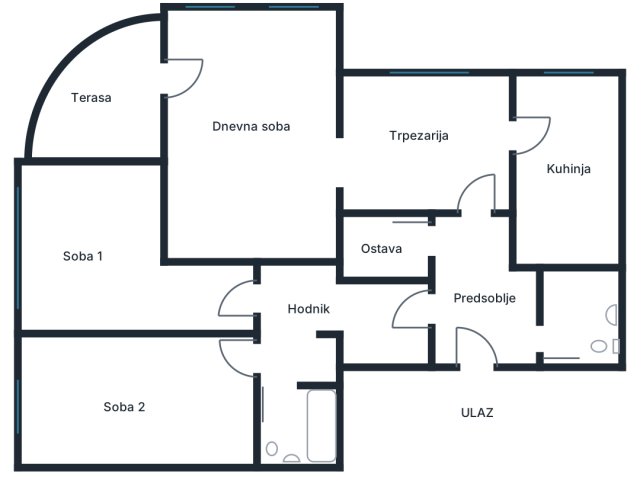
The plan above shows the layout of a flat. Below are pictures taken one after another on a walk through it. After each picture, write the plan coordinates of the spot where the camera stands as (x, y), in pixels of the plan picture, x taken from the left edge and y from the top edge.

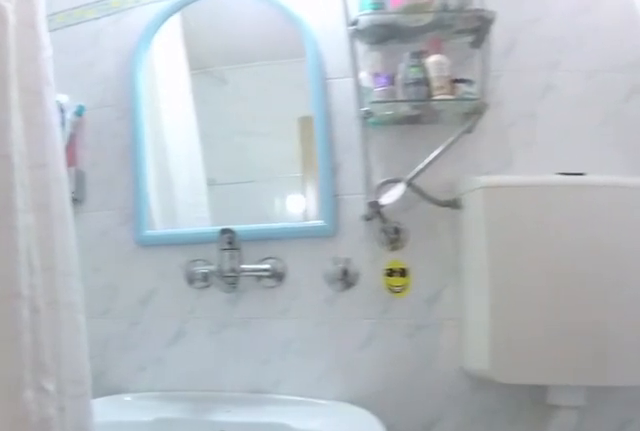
(281, 392)
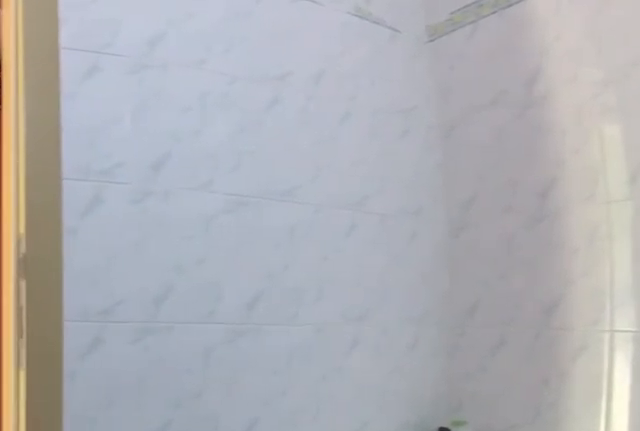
(299, 443)
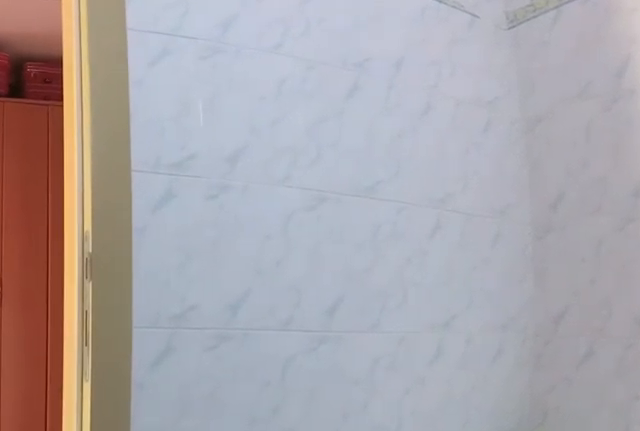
(301, 436)
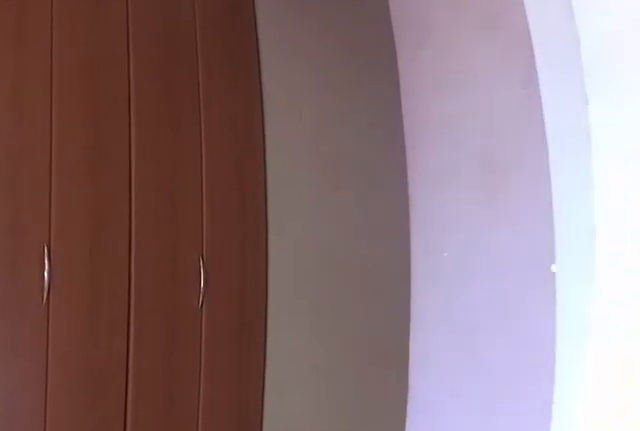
(294, 355)
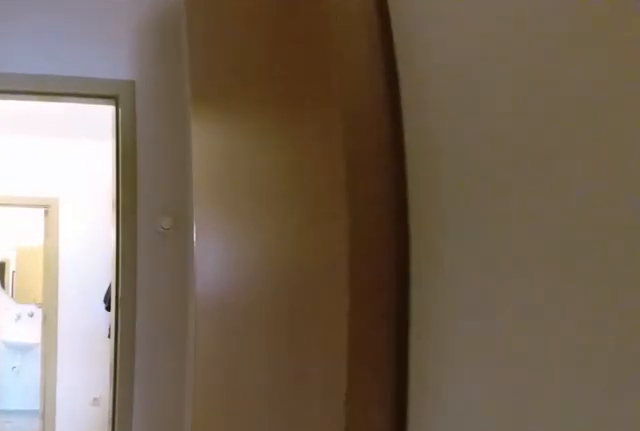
(327, 301)
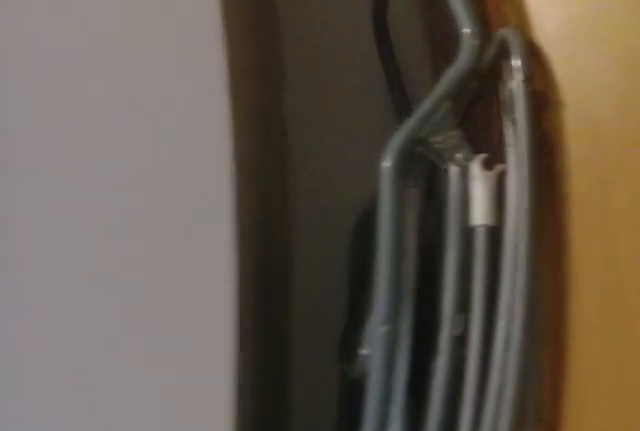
(386, 307)
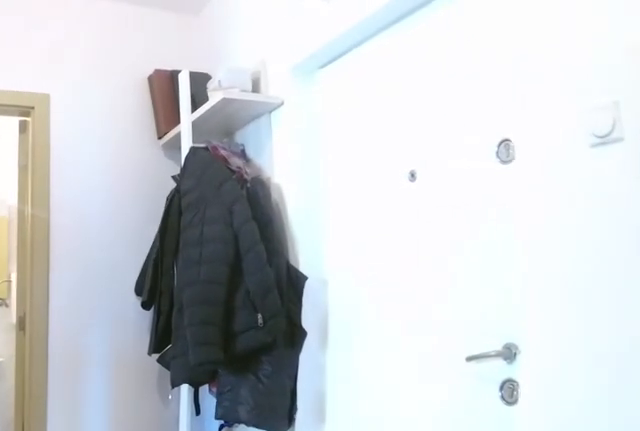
(413, 309)
